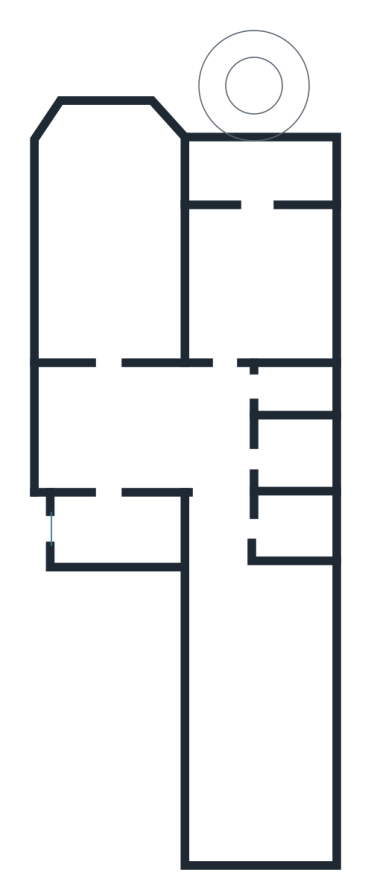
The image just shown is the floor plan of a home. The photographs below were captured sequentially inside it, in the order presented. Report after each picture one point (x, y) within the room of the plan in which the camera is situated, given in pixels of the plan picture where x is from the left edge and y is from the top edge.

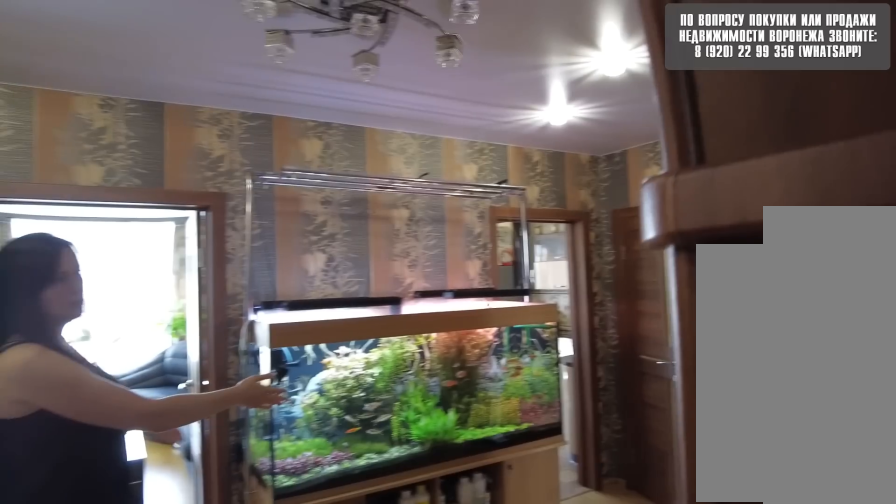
(118, 442)
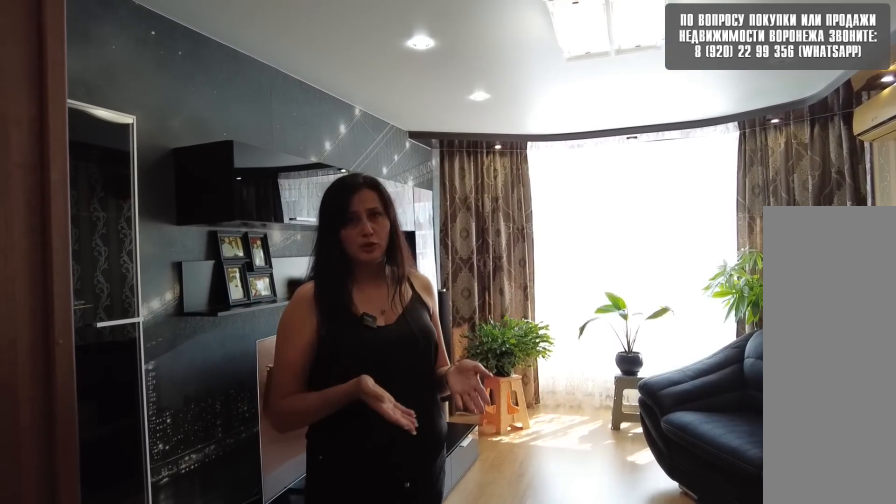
(107, 315)
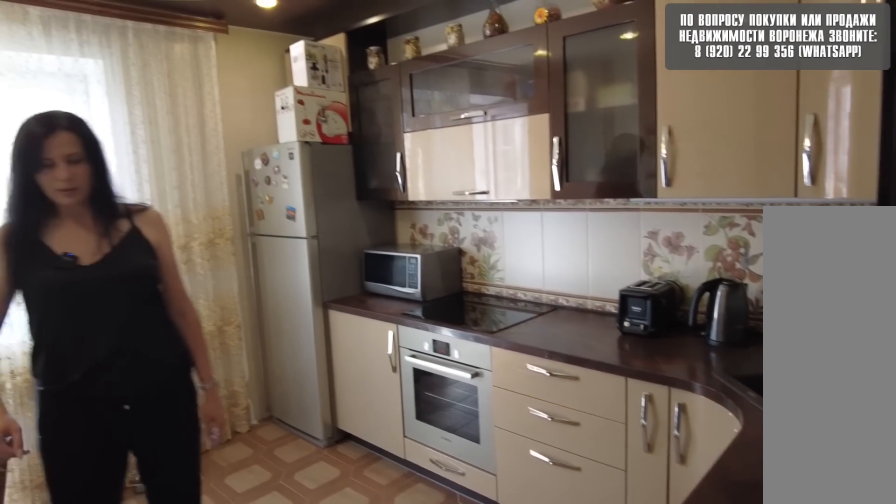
(264, 315)
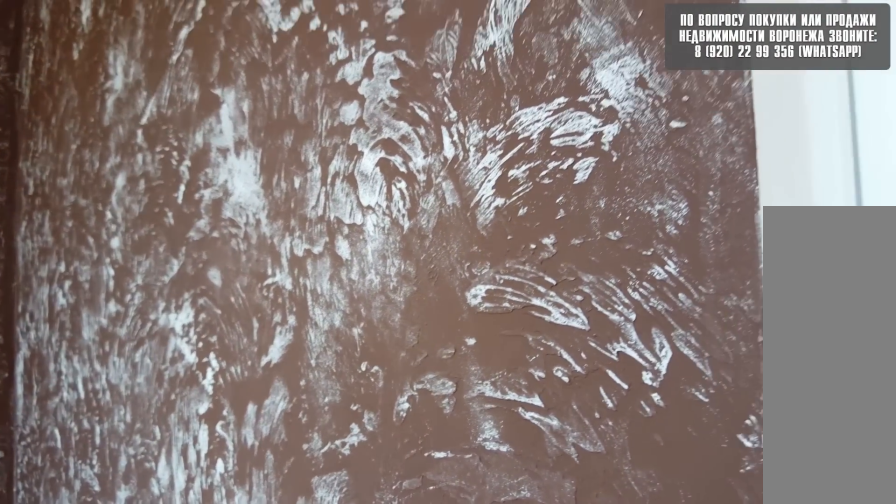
(254, 183)
